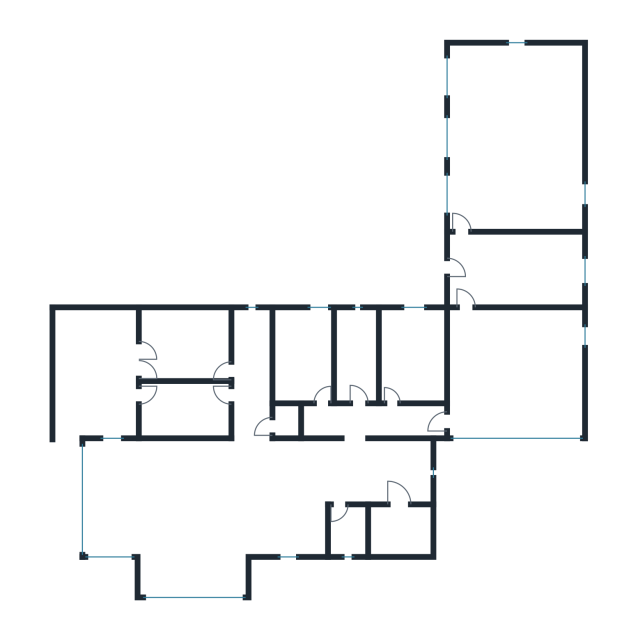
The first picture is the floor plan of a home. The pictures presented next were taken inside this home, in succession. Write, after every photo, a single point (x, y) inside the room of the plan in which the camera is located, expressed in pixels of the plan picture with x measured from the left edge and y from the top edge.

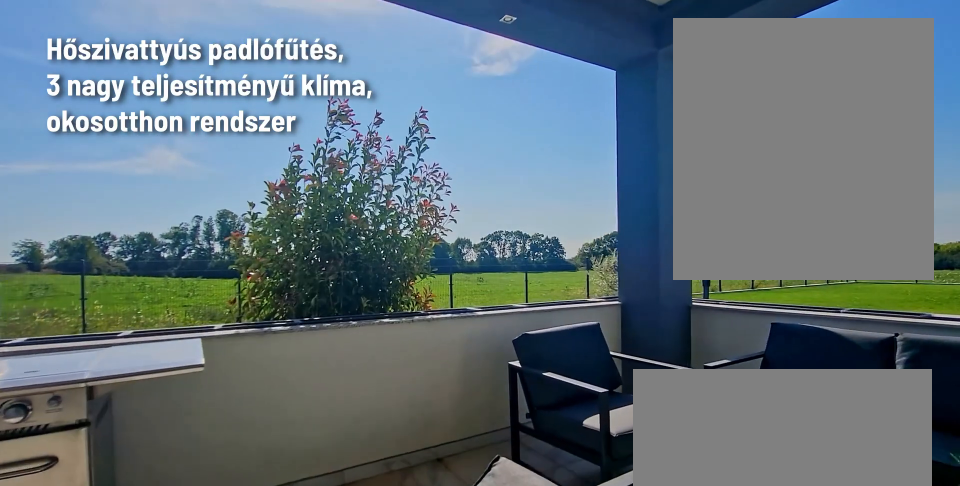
(96, 375)
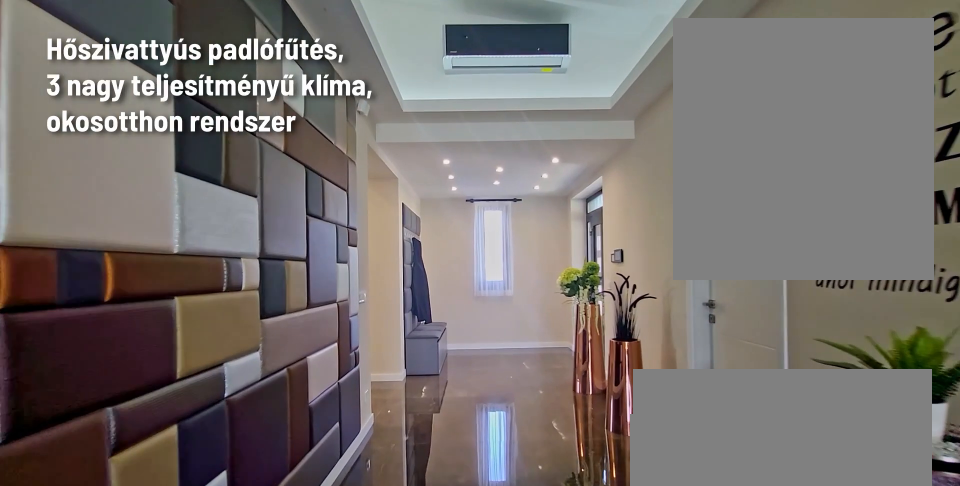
(351, 470)
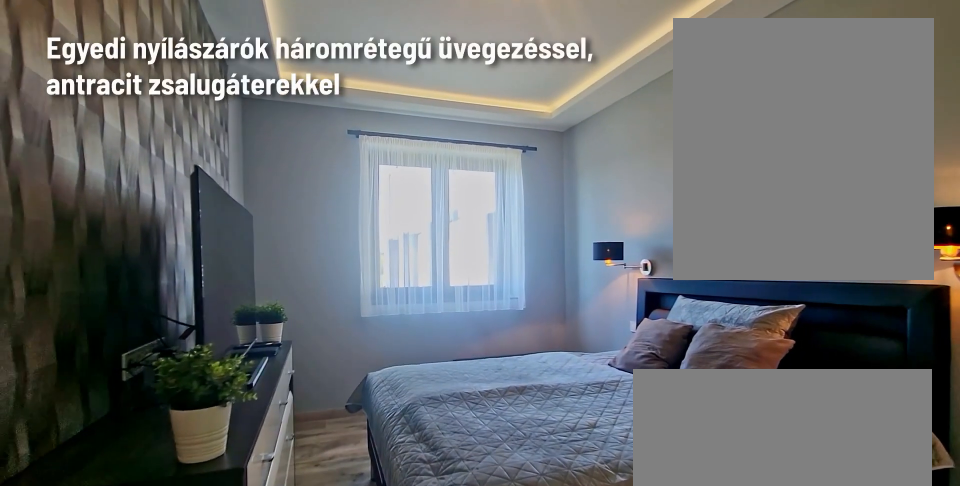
(413, 358)
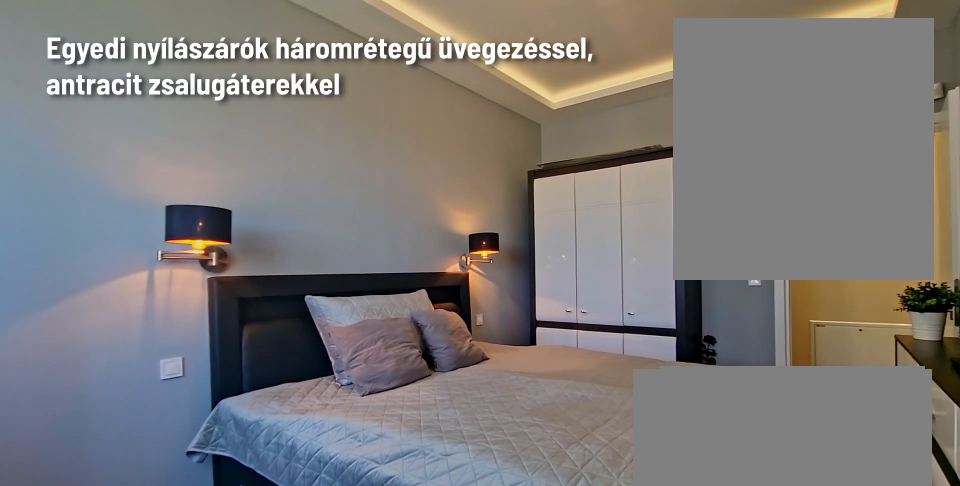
(413, 357)
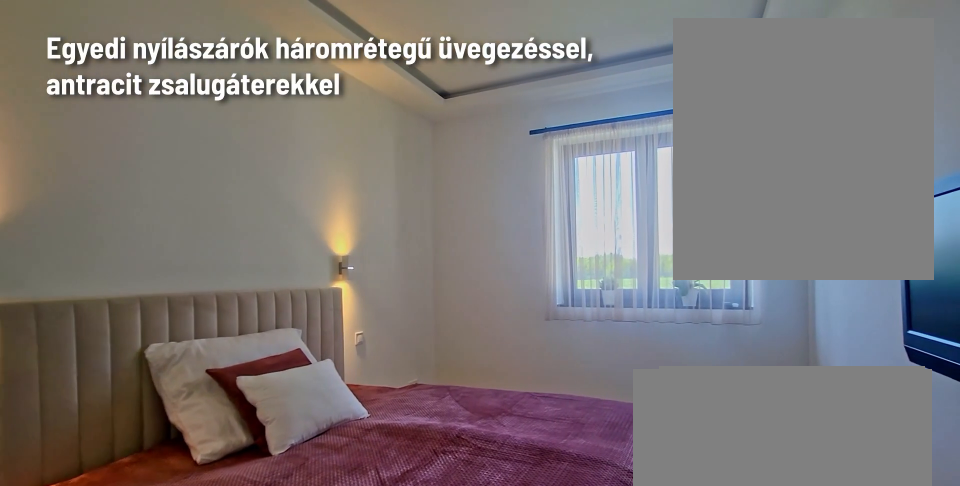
(306, 358)
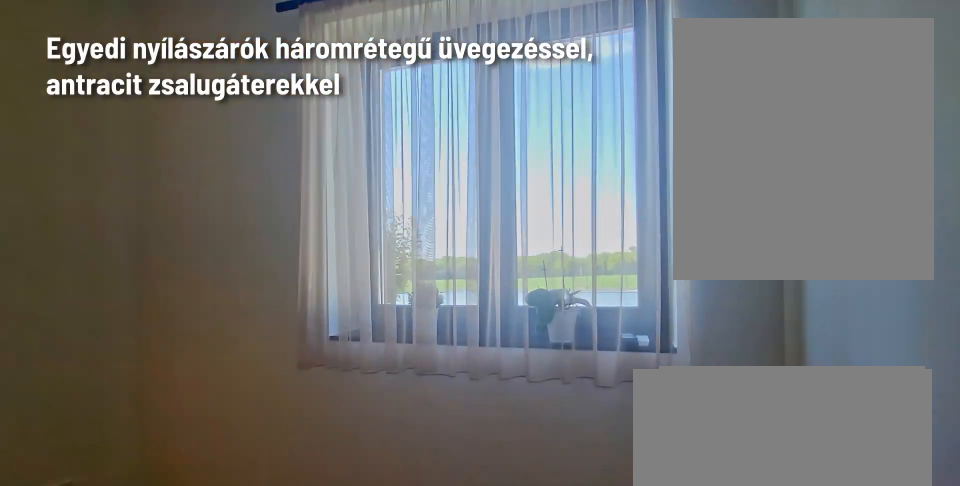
(306, 358)
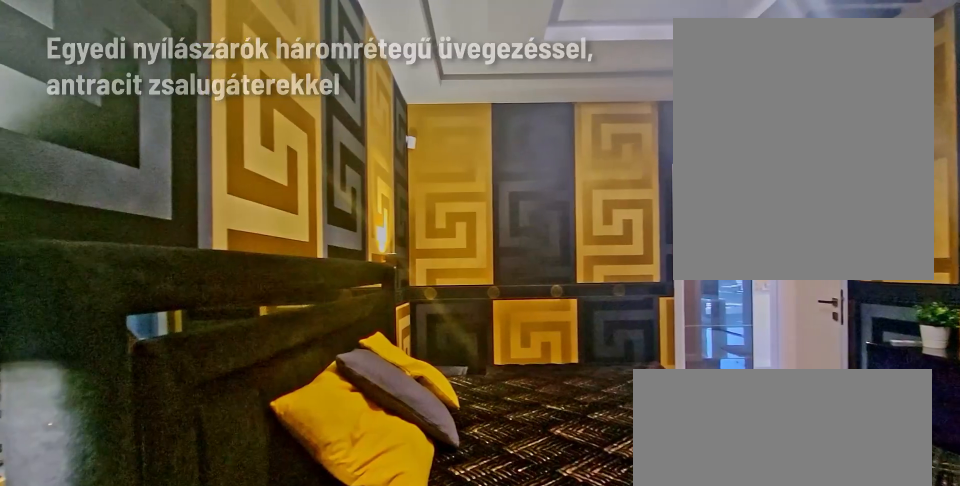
(185, 344)
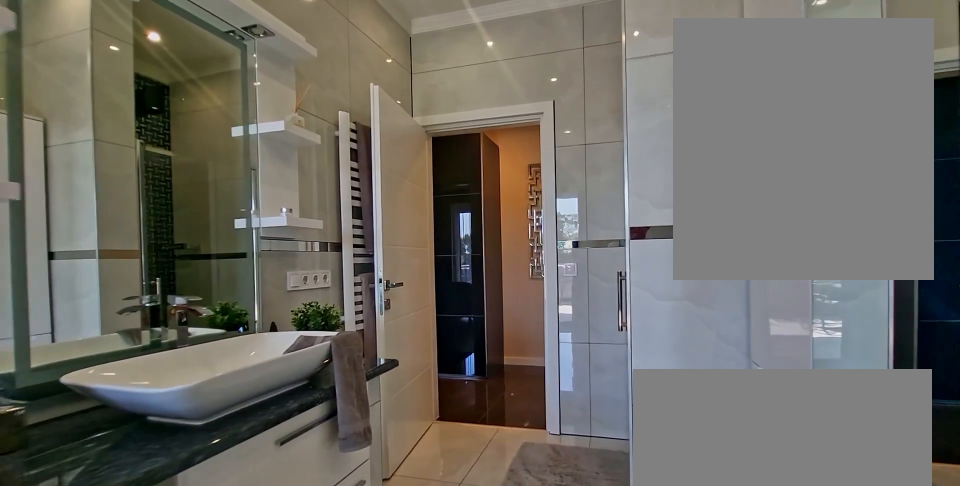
(187, 409)
